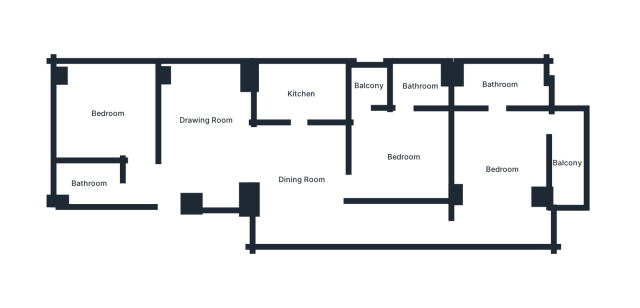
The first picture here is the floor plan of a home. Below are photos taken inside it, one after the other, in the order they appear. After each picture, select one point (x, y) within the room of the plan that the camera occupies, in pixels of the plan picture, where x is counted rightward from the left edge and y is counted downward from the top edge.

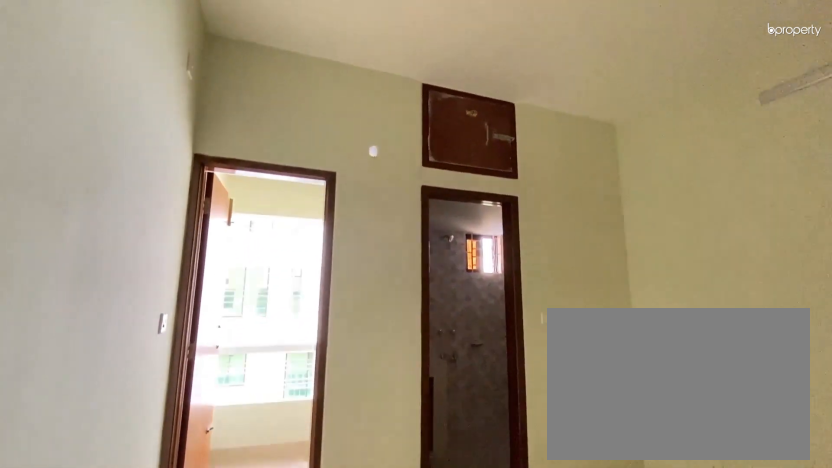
(403, 157)
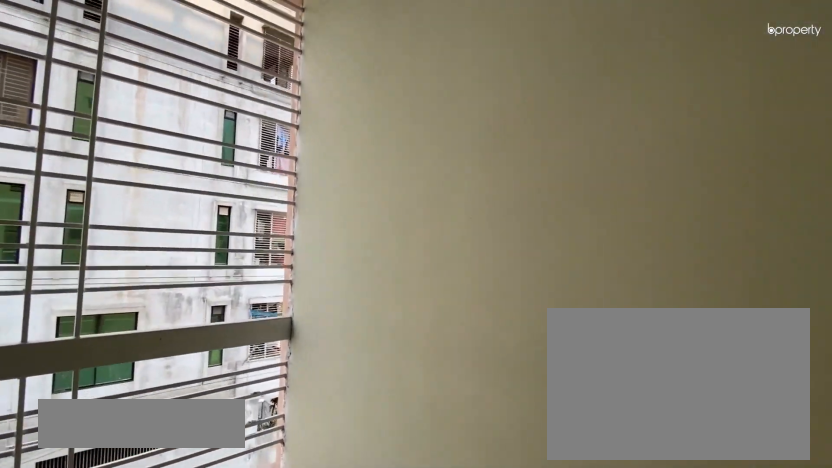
(367, 85)
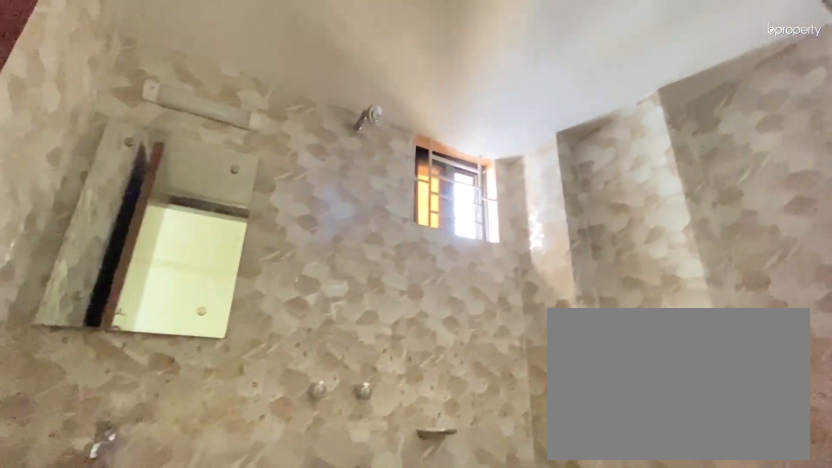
(419, 86)
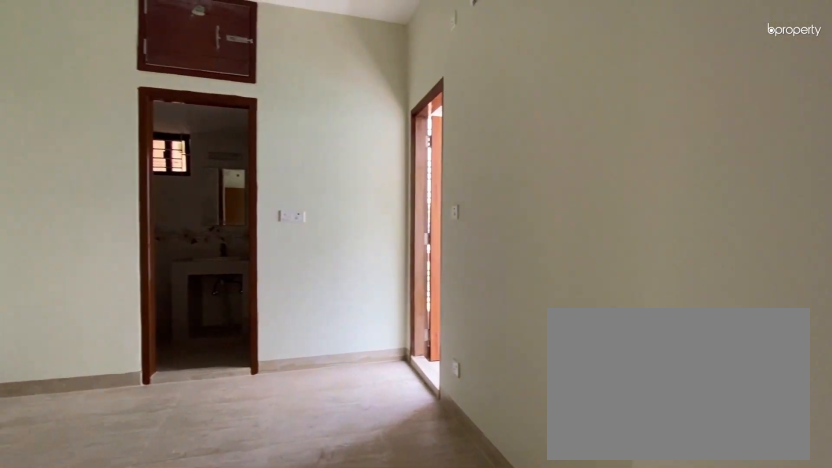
(500, 169)
